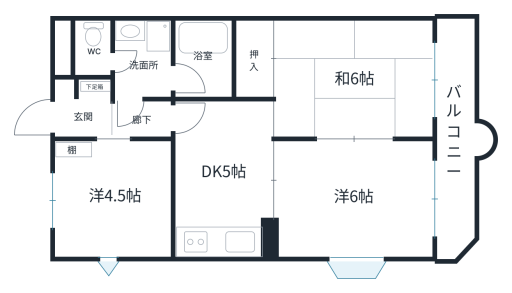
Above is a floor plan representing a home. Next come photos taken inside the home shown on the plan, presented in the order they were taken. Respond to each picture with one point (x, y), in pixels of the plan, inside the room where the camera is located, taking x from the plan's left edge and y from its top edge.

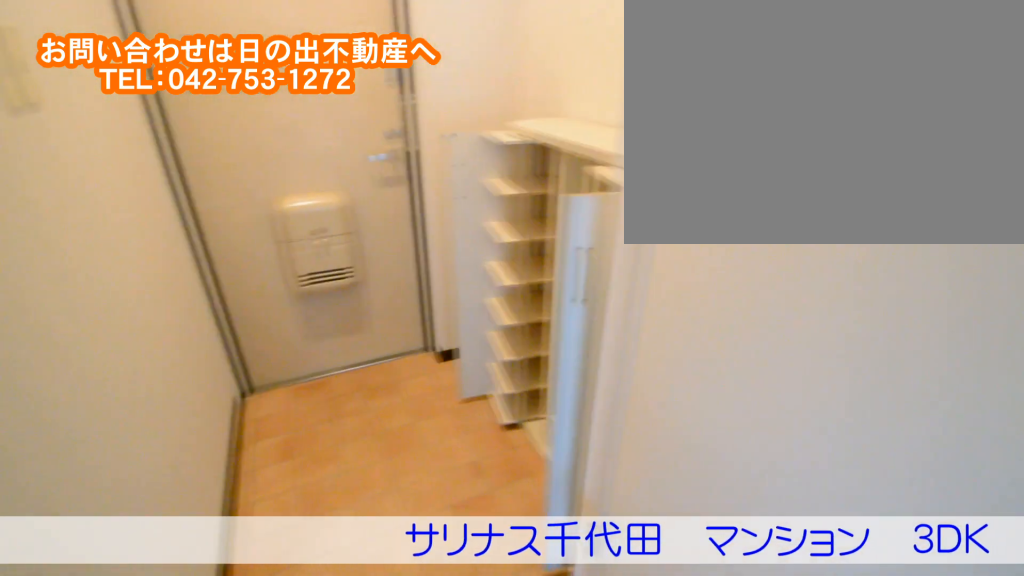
(103, 116)
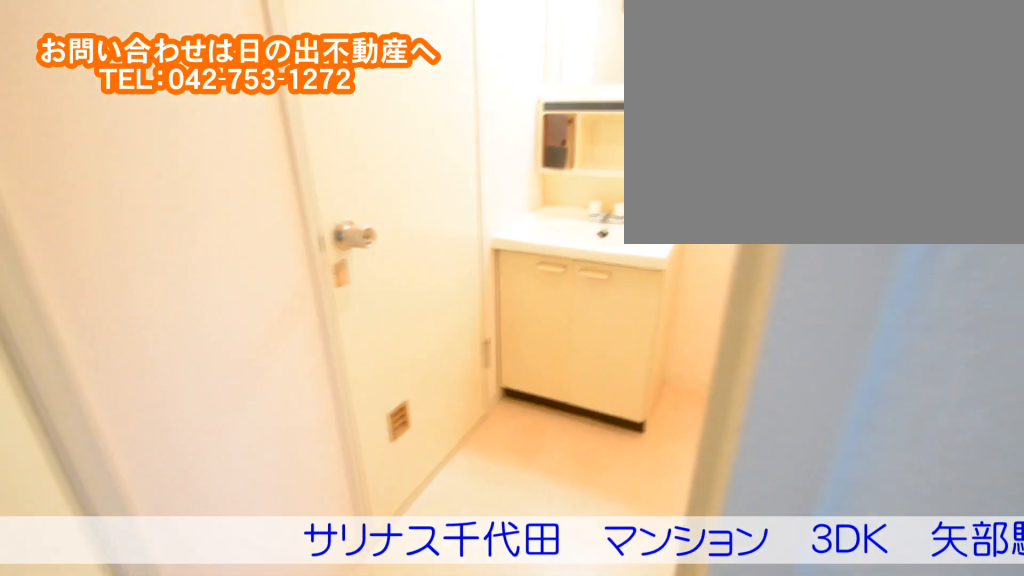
(143, 75)
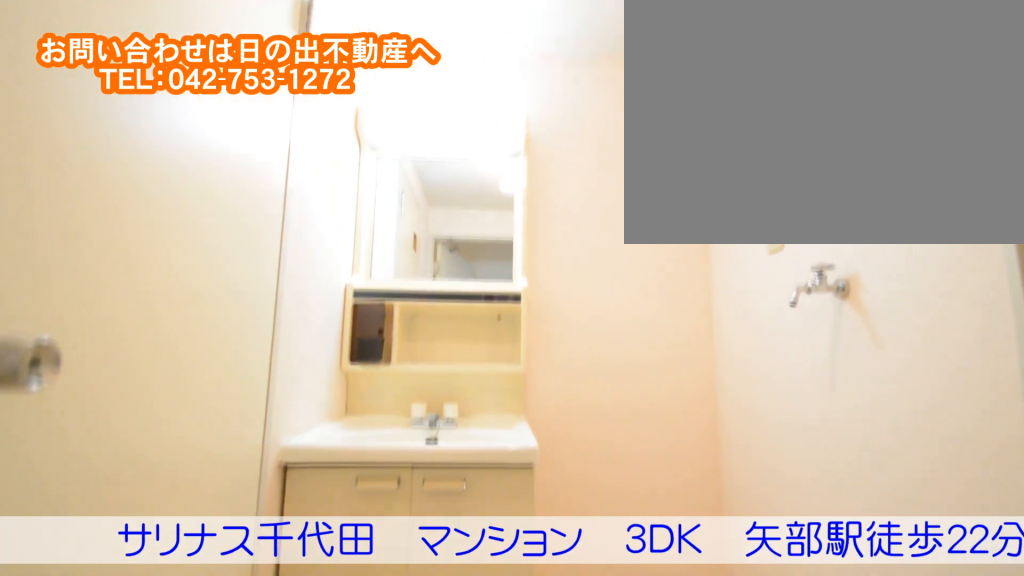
(143, 75)
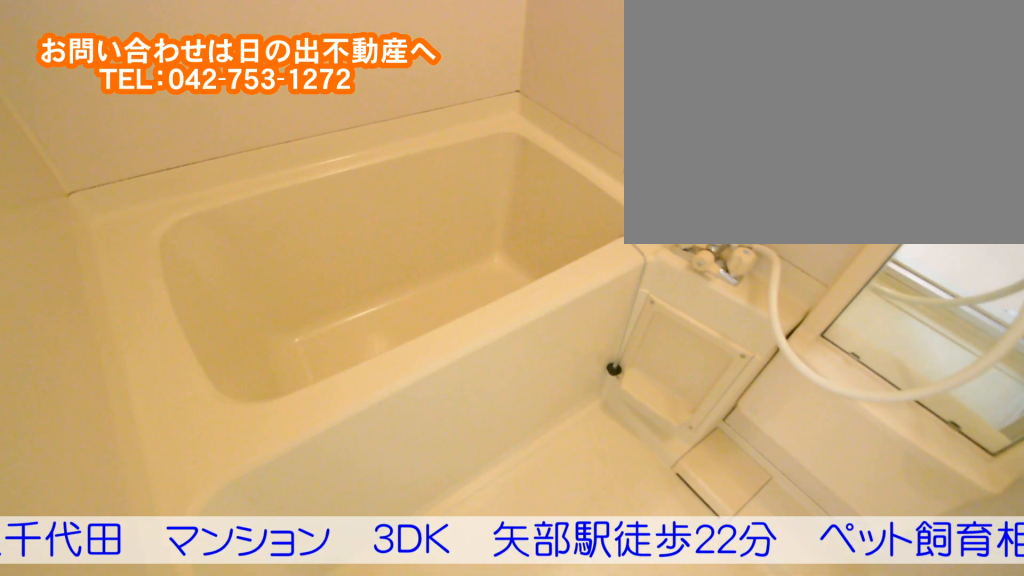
(205, 75)
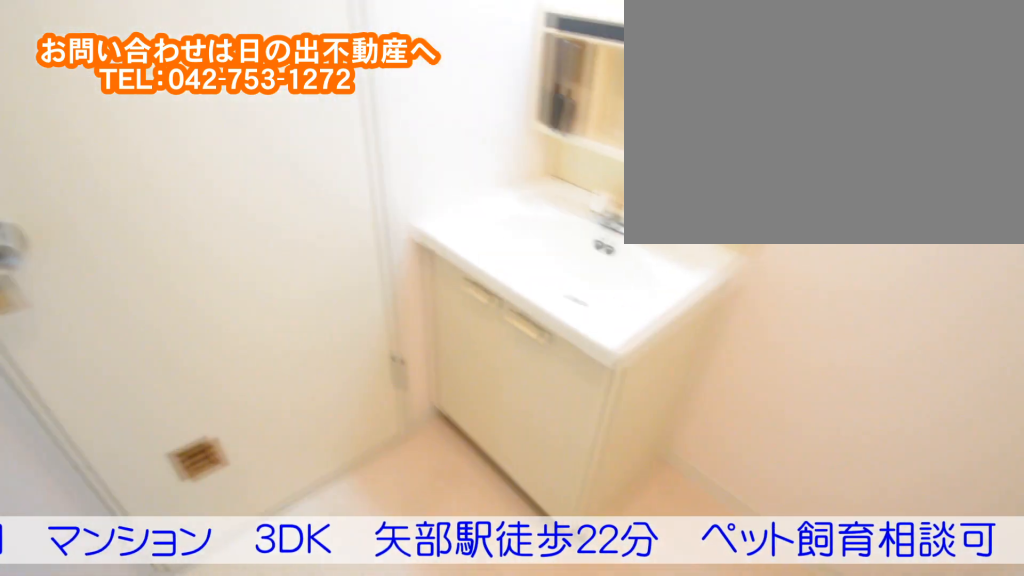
(143, 75)
